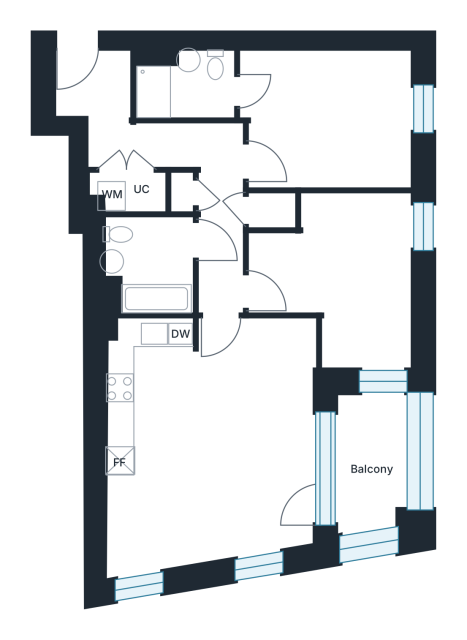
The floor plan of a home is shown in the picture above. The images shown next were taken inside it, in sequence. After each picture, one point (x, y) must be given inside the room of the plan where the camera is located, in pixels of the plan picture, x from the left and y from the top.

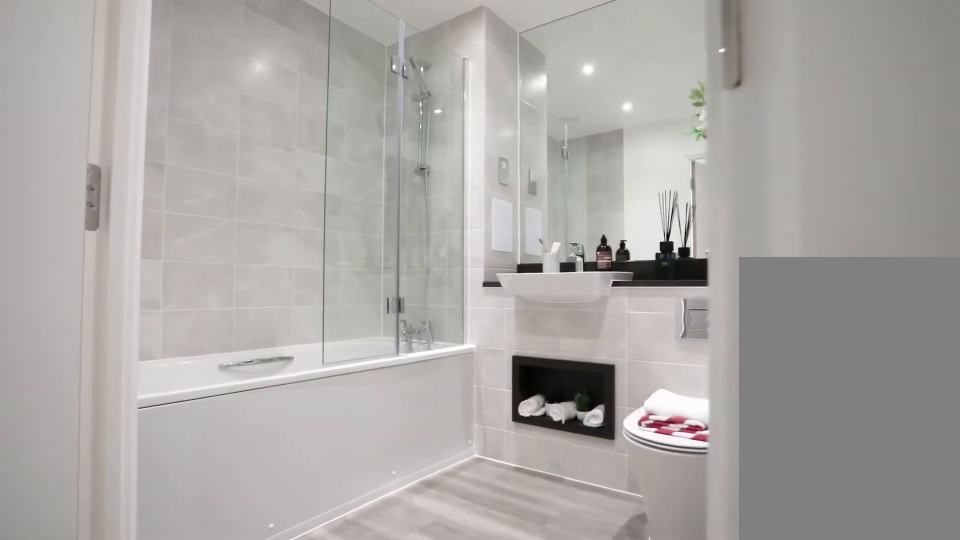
(151, 263)
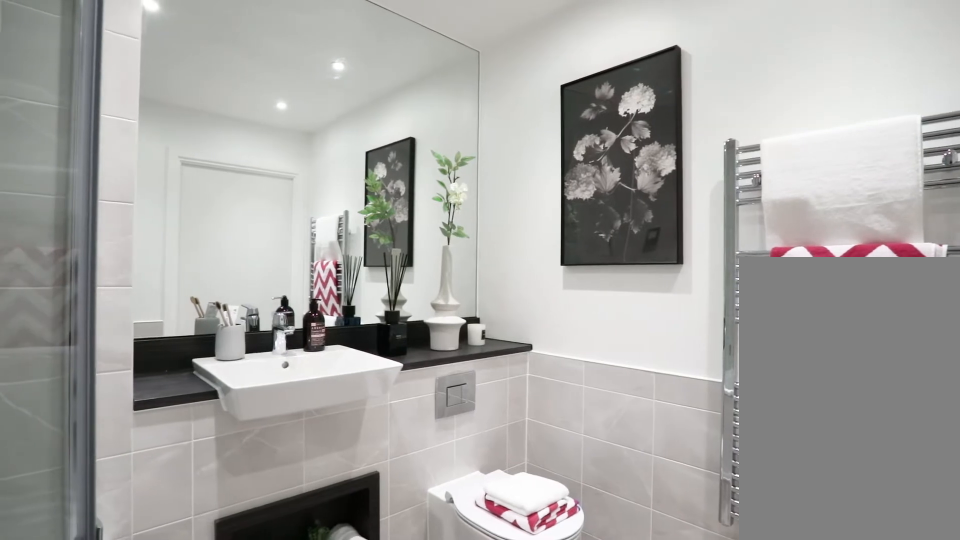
(151, 263)
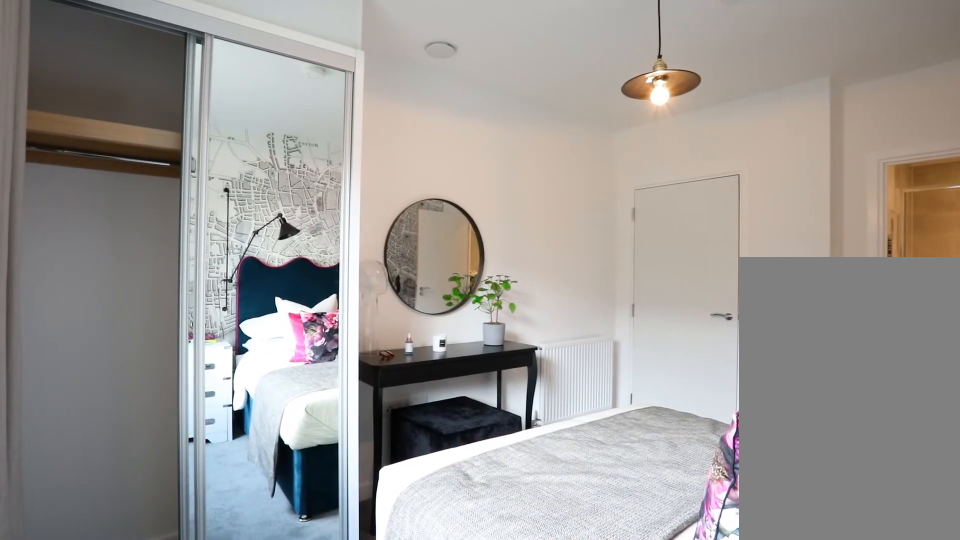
(328, 118)
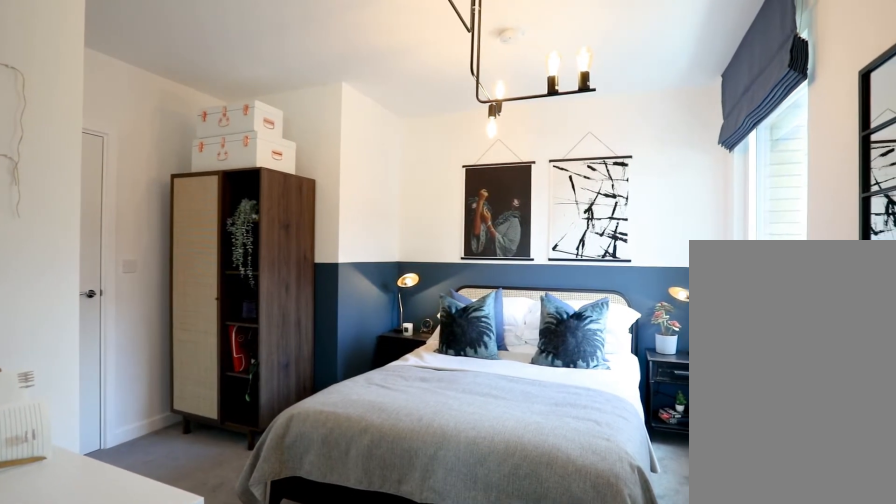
(344, 277)
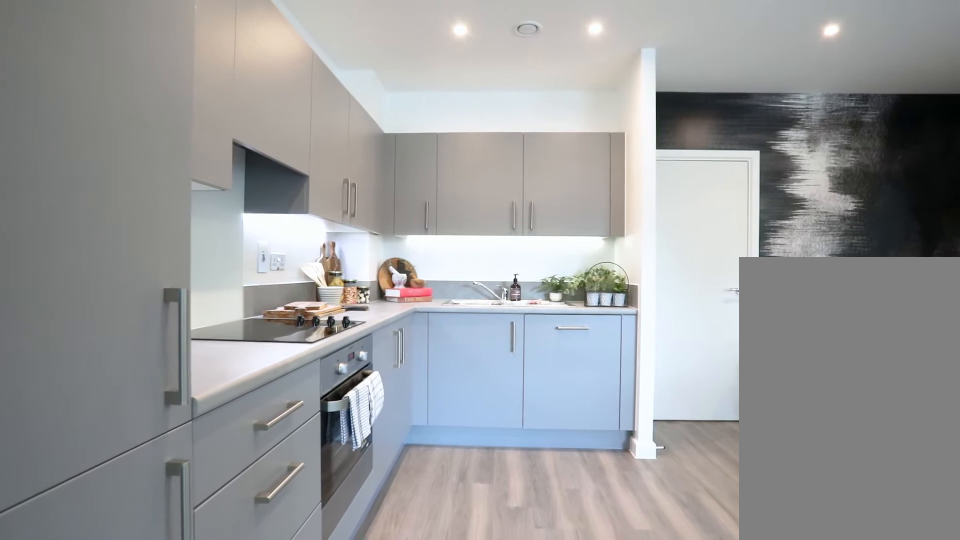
(207, 443)
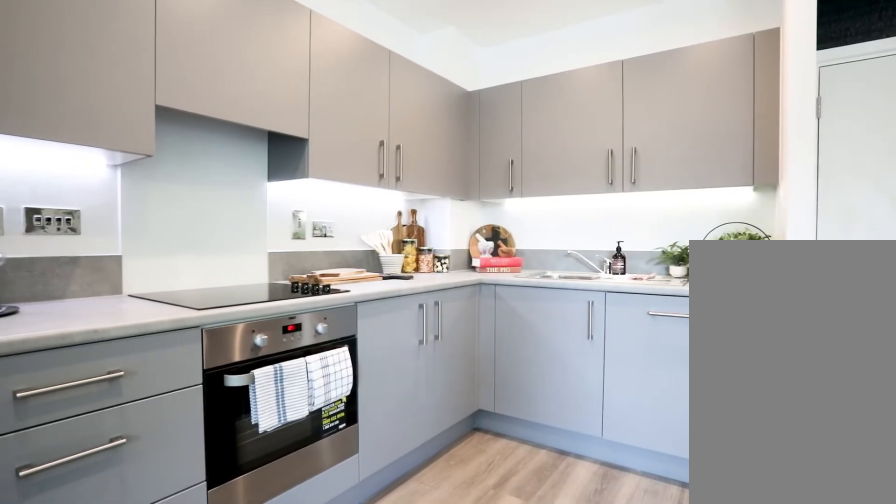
(207, 442)
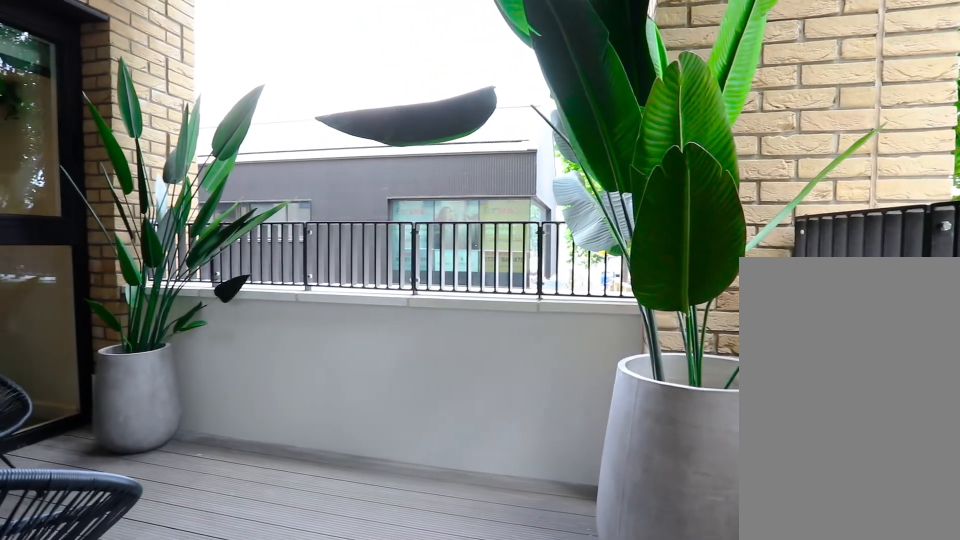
(371, 461)
